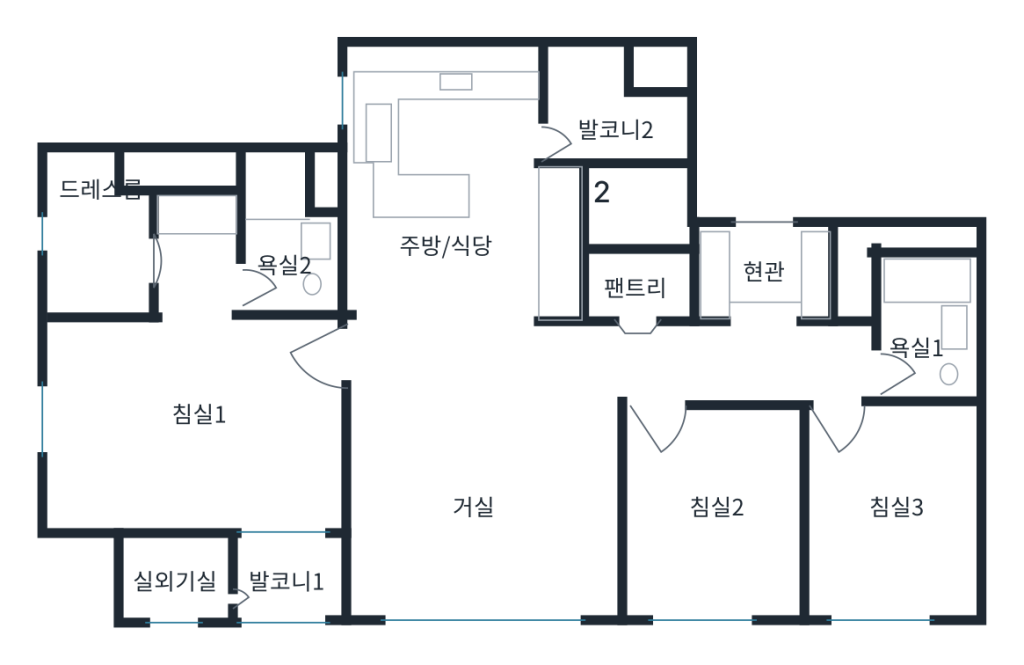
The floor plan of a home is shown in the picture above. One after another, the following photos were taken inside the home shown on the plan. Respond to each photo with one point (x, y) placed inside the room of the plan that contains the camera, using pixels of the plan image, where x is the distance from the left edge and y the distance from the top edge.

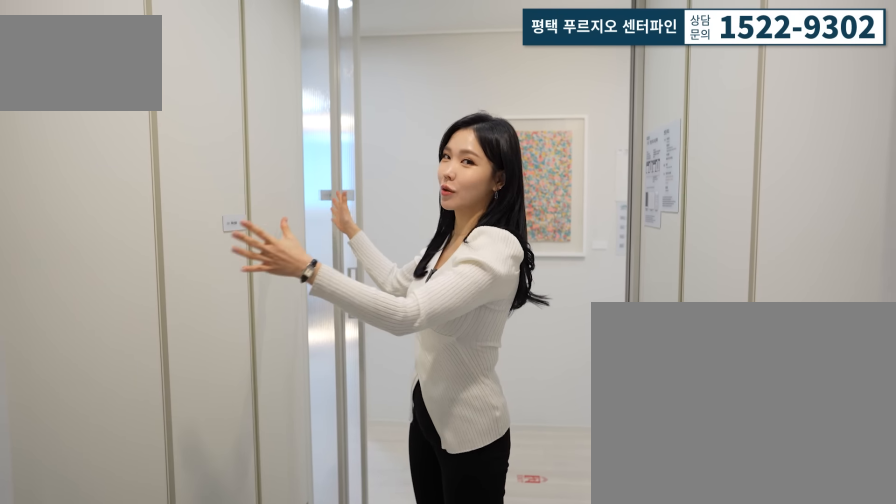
(768, 277)
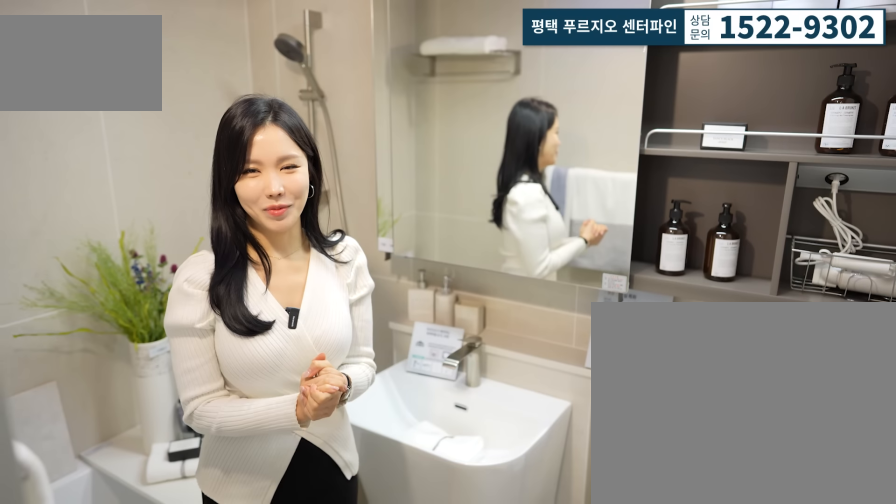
(915, 341)
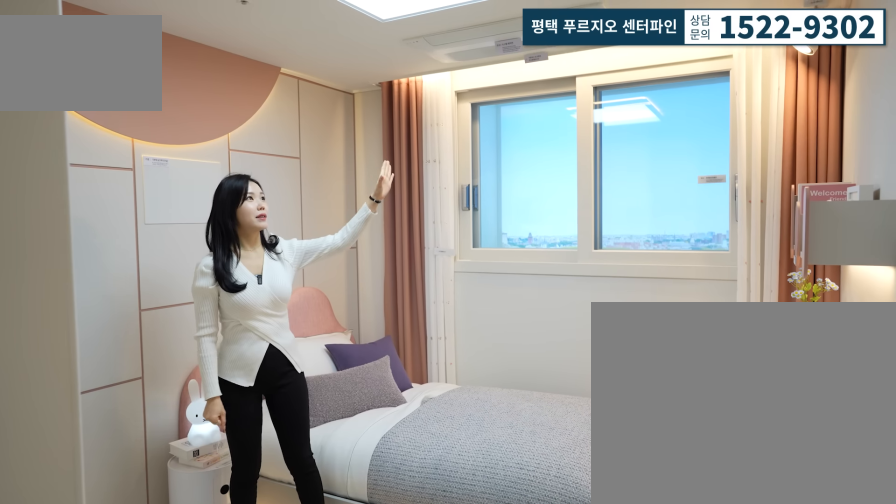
(902, 503)
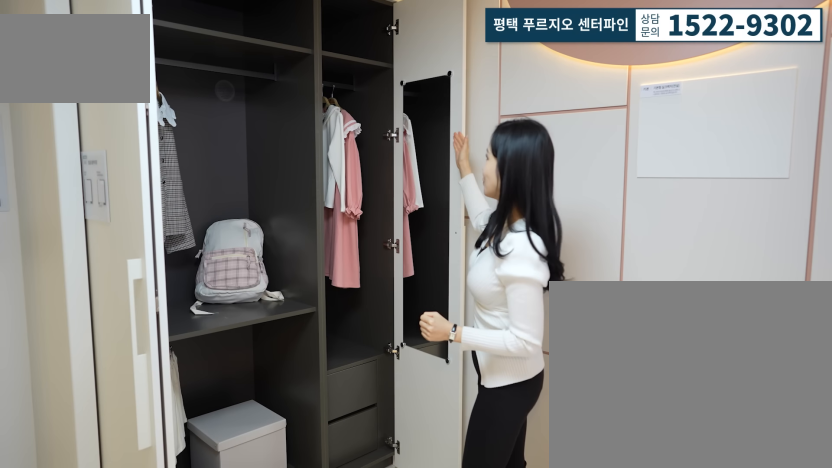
(902, 504)
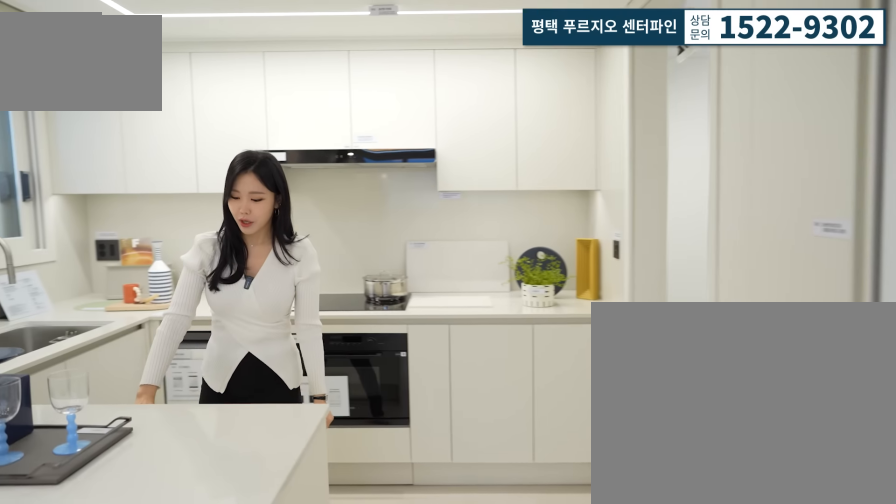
(466, 201)
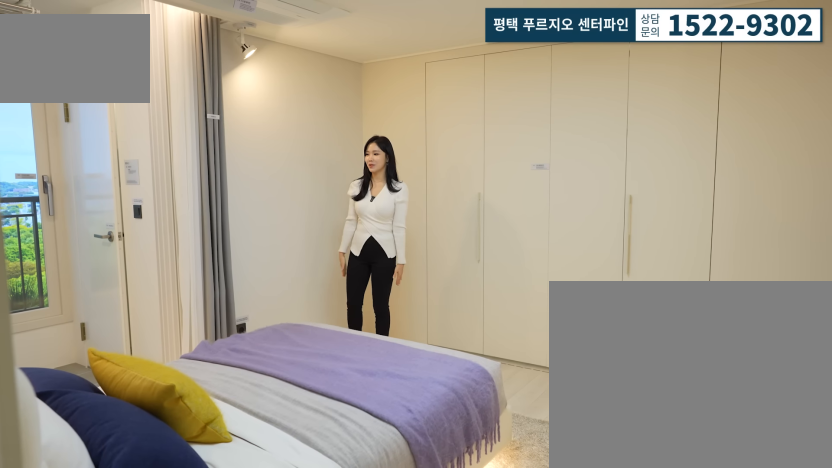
(193, 410)
